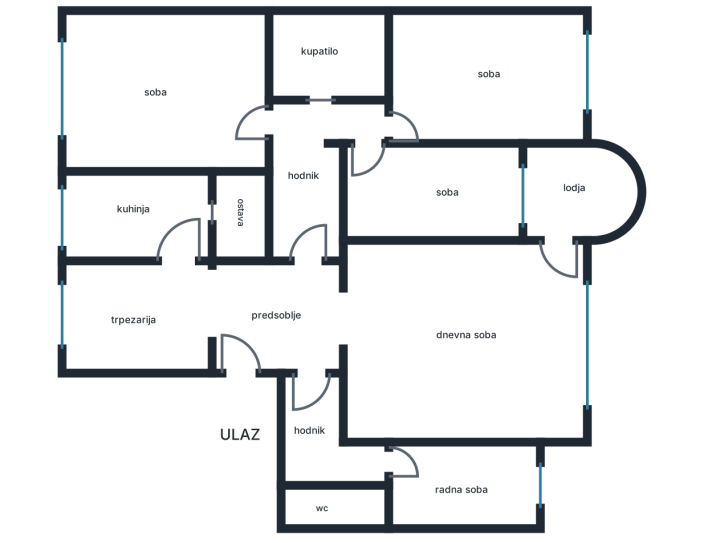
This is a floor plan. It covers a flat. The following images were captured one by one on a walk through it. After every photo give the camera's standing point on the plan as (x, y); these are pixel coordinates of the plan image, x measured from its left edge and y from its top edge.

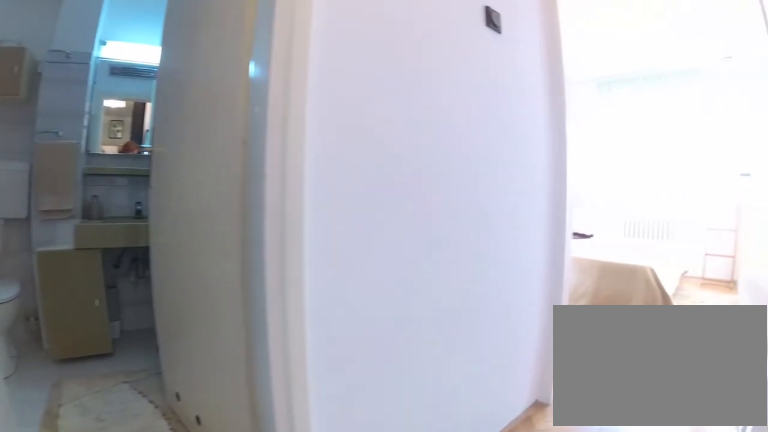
(303, 169)
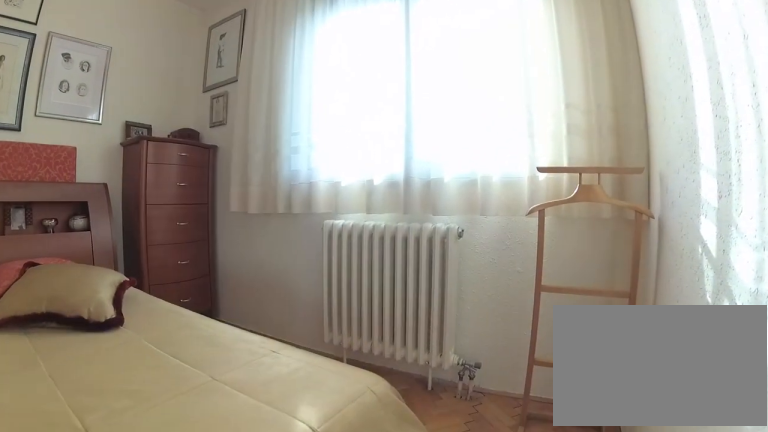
(462, 120)
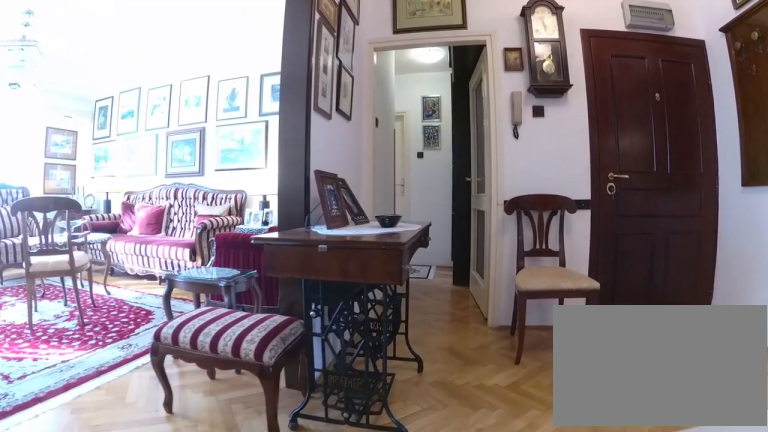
(307, 246)
